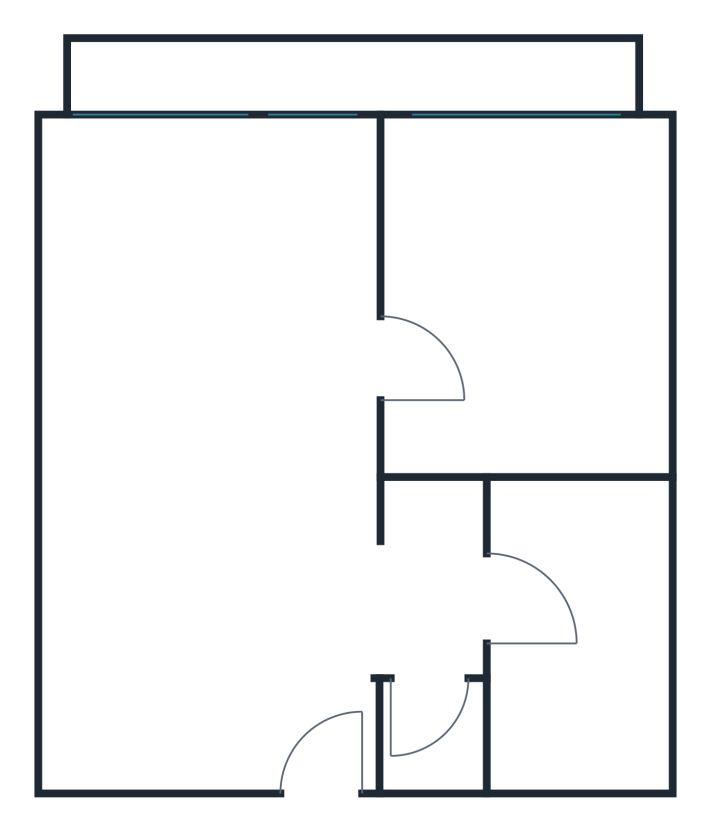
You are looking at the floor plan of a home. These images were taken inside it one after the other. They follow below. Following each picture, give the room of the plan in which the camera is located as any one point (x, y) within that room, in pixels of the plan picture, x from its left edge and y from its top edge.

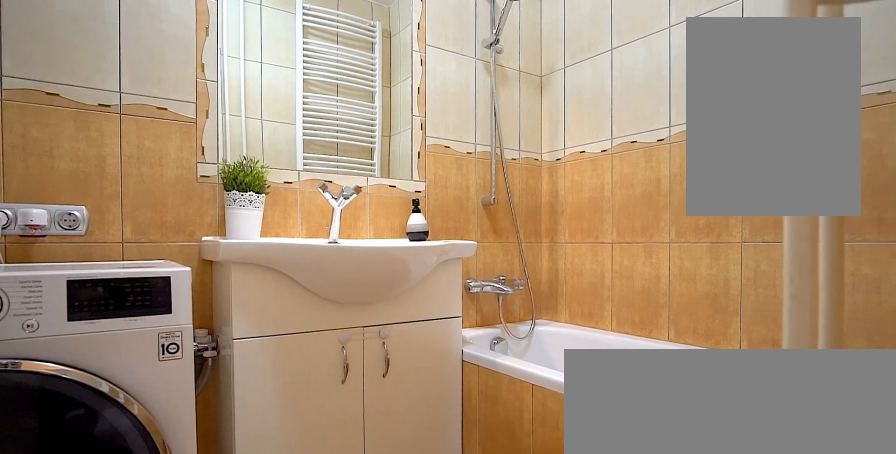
(562, 620)
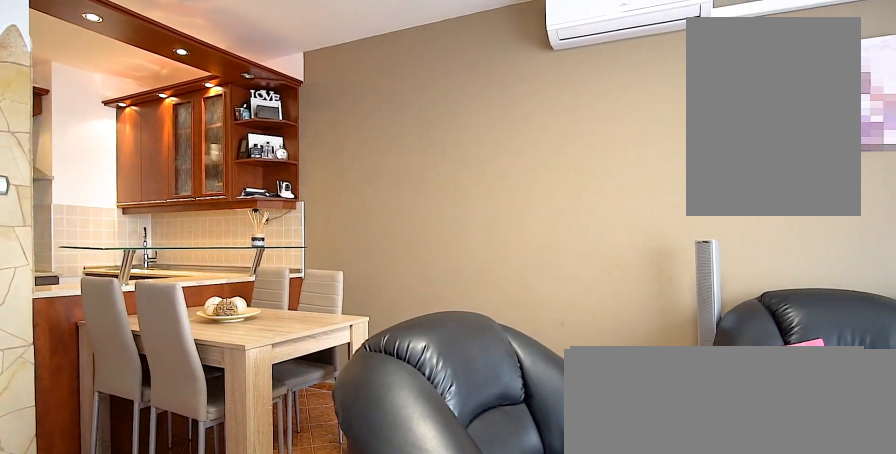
(223, 336)
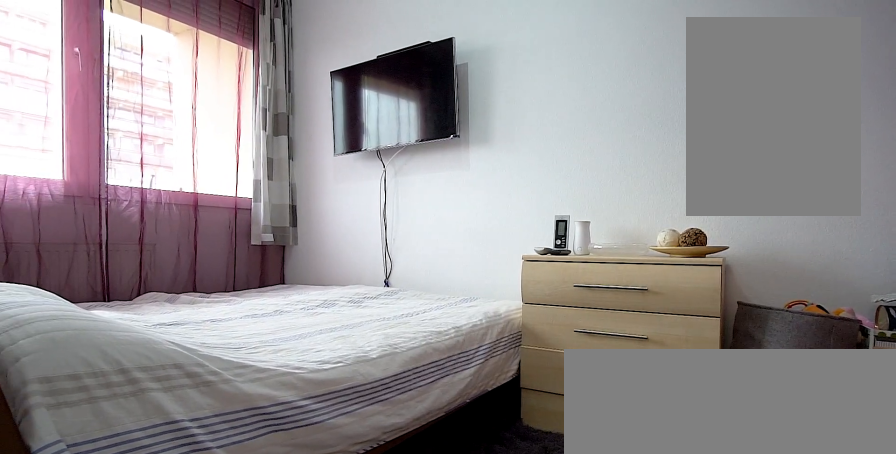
(517, 322)
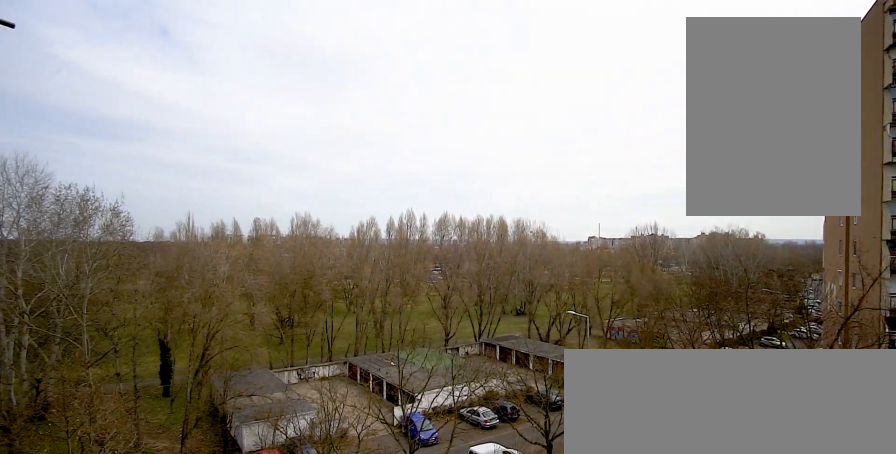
(357, 83)
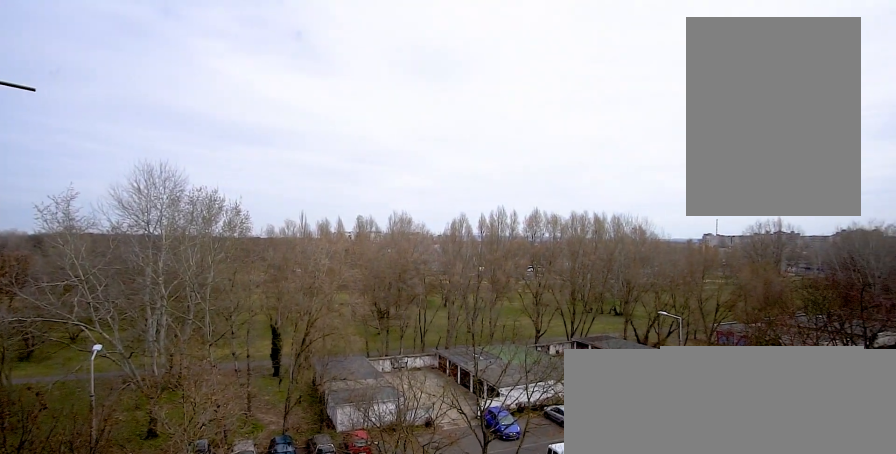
(358, 83)
